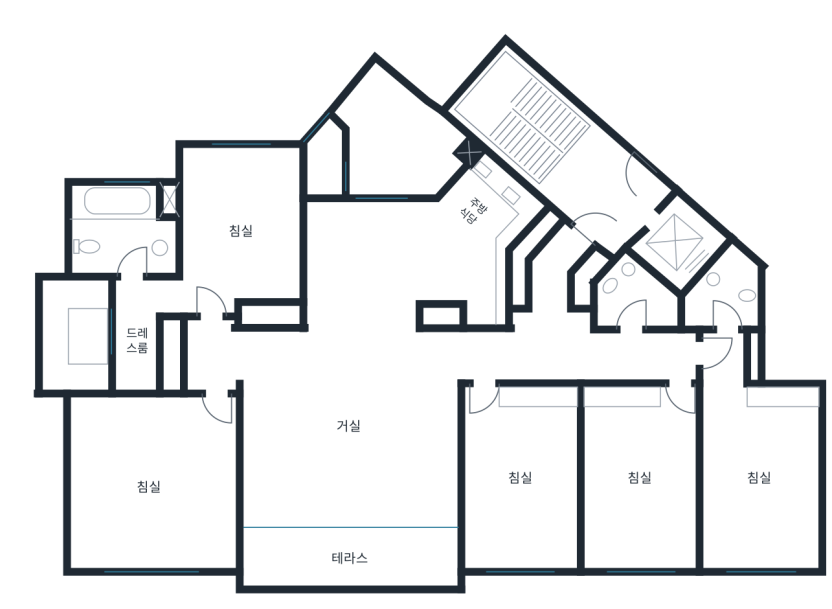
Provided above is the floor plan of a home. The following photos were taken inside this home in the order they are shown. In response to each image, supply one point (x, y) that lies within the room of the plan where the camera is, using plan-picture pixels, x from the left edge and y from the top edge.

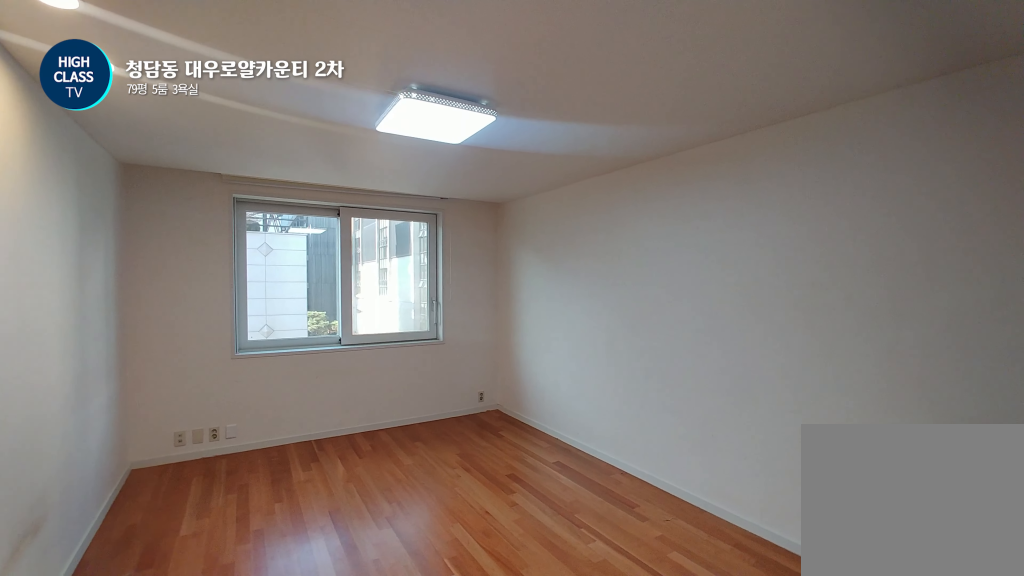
(643, 479)
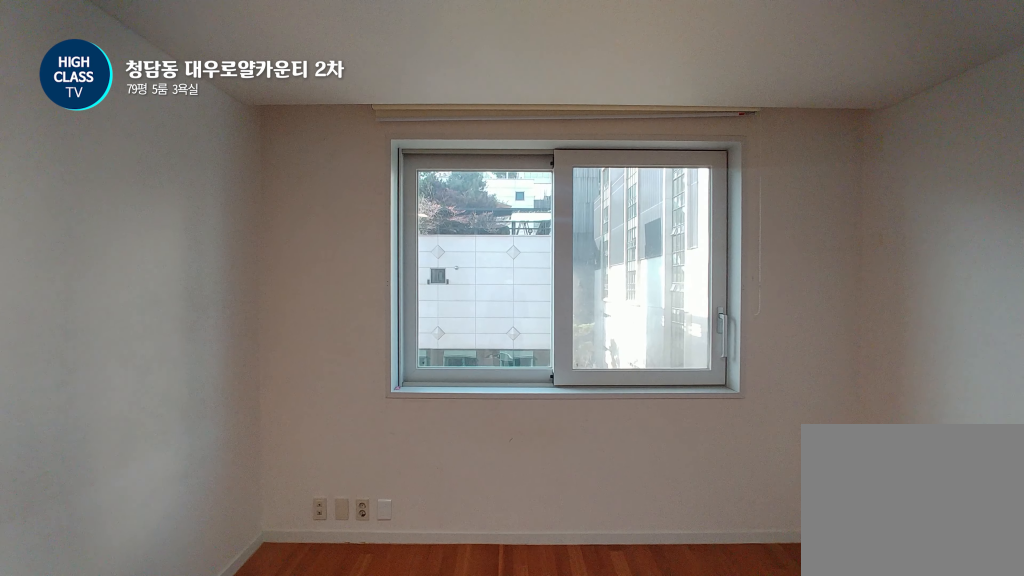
(643, 479)
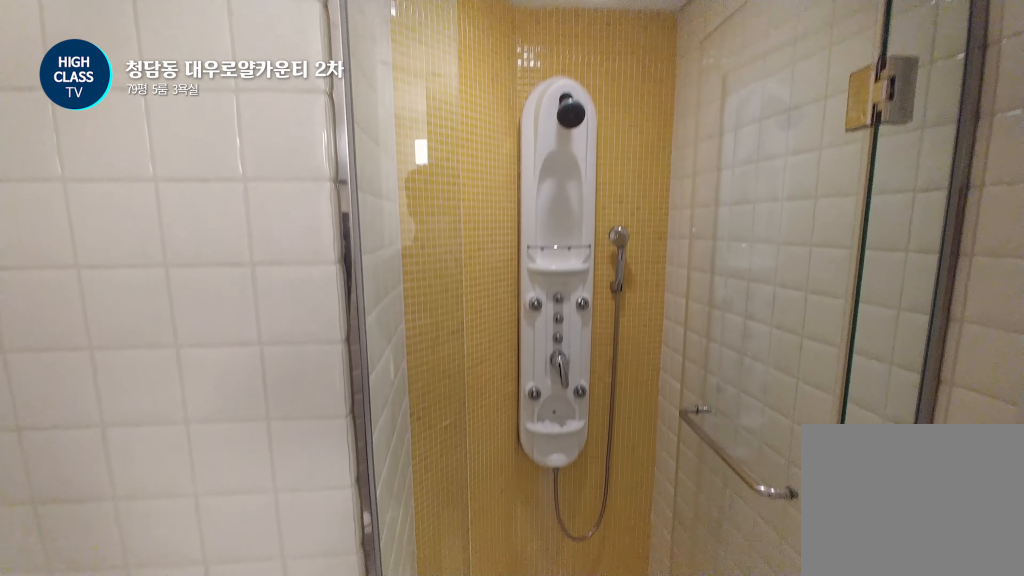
(633, 298)
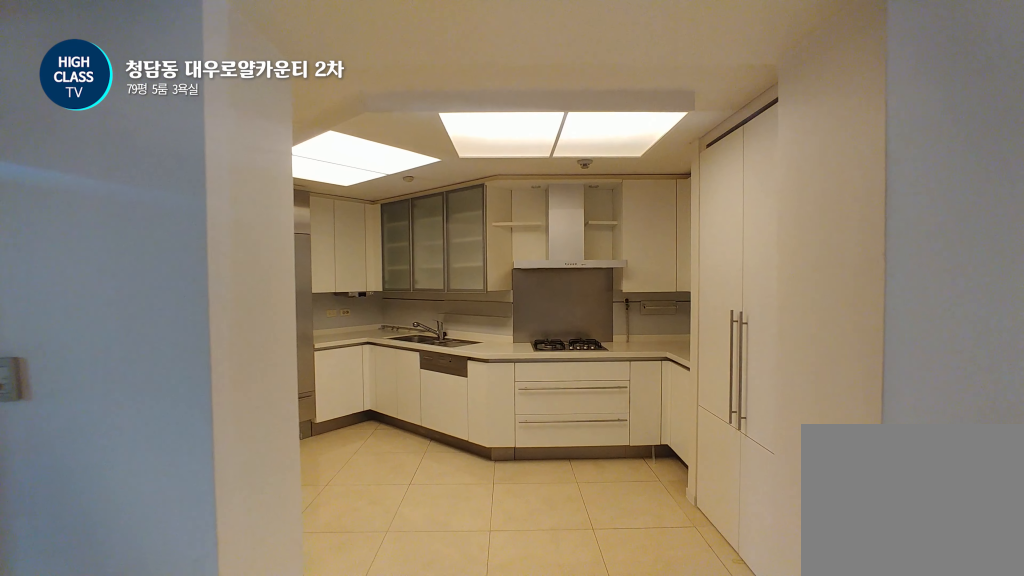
(417, 255)
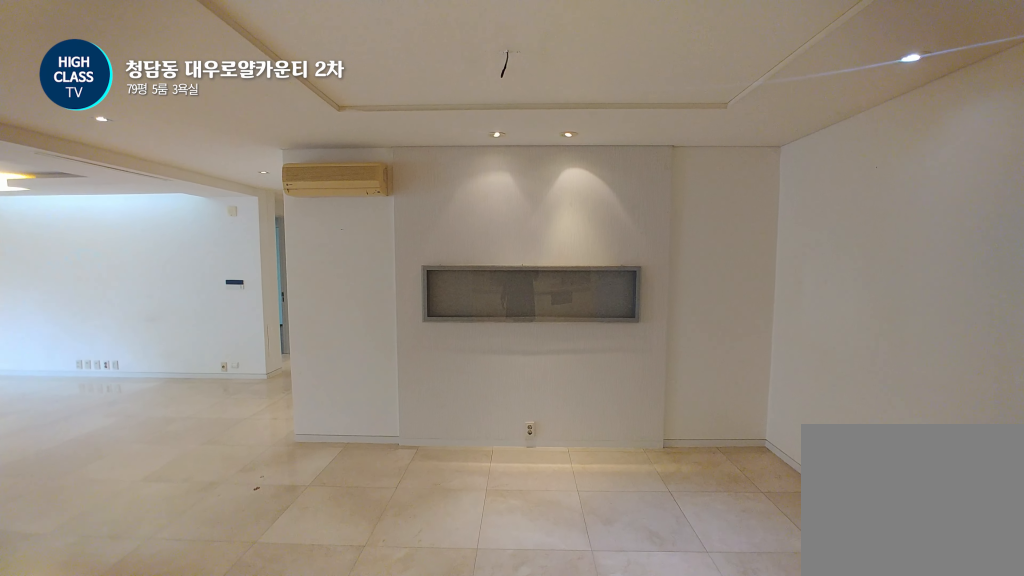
(417, 255)
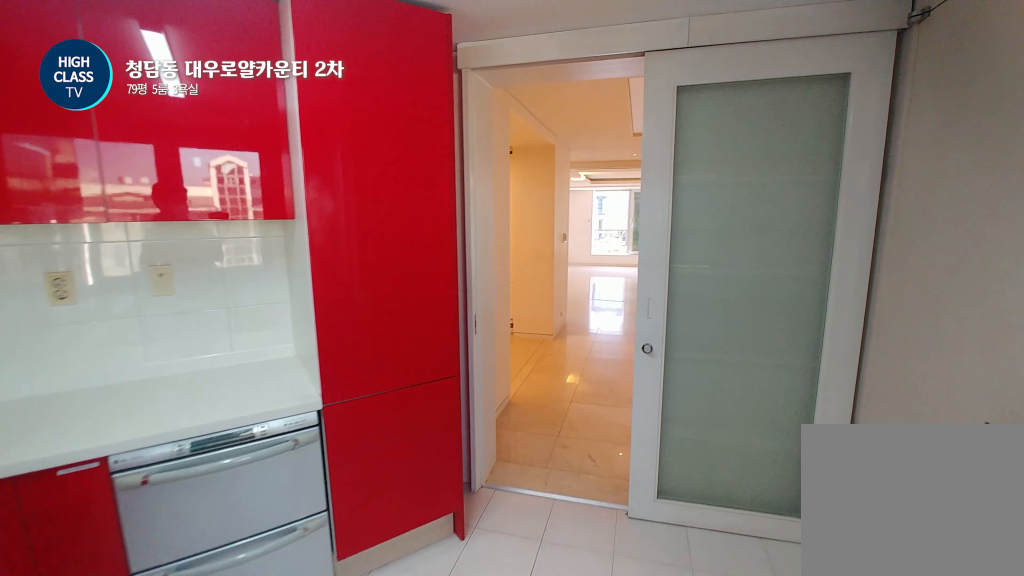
(400, 140)
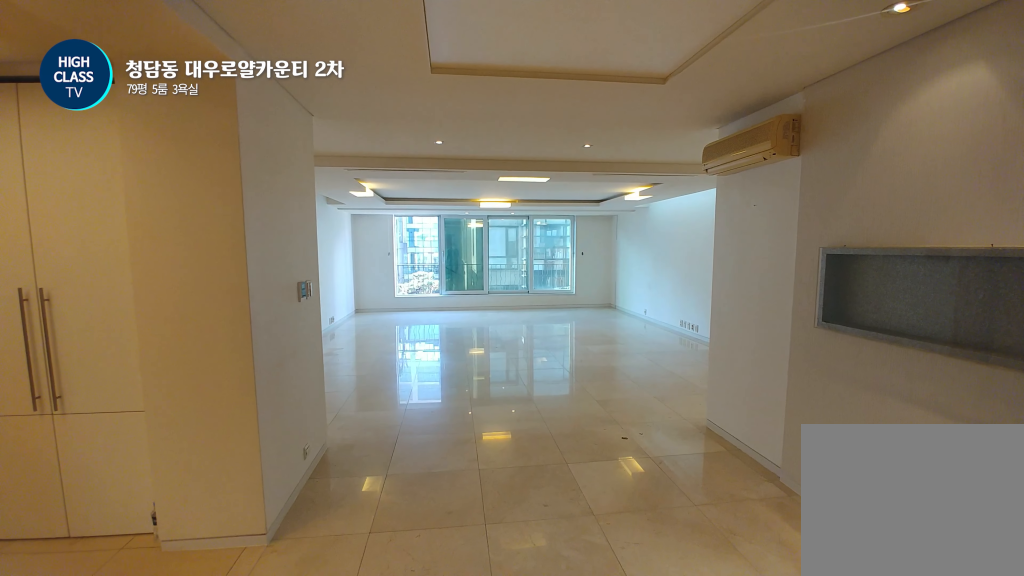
(405, 342)
